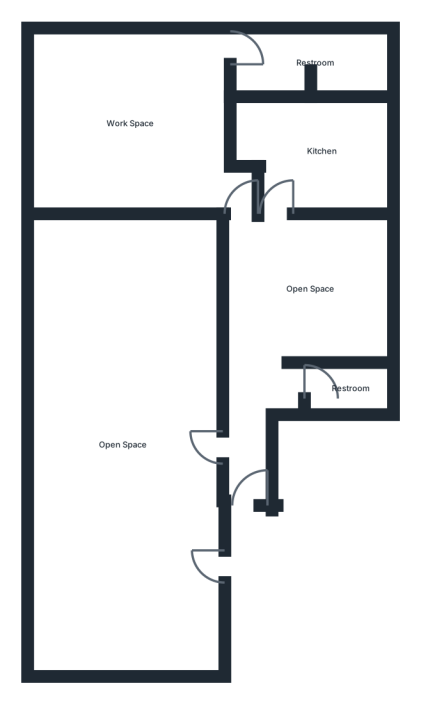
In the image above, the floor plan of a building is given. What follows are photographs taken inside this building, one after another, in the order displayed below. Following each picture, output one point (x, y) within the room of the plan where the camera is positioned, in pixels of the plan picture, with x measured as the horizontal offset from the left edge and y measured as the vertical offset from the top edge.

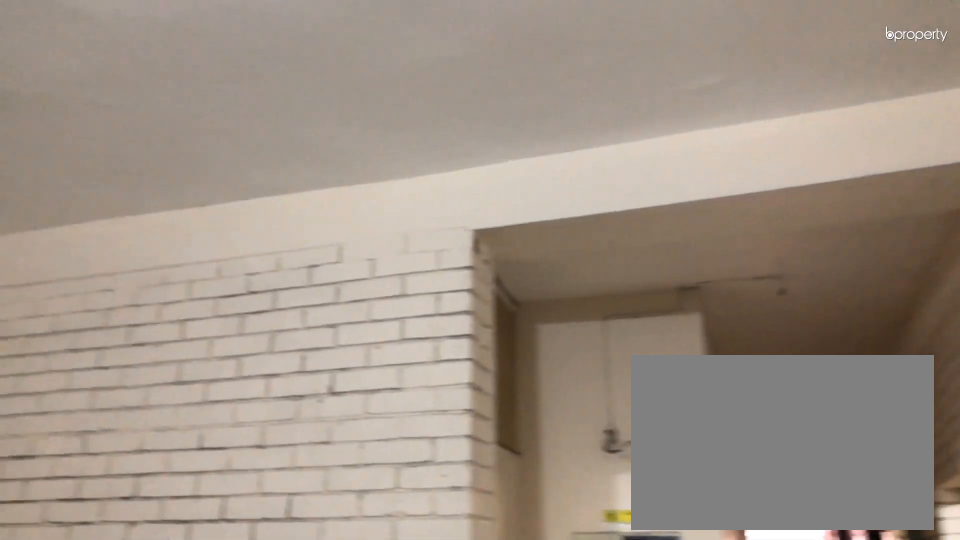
(310, 289)
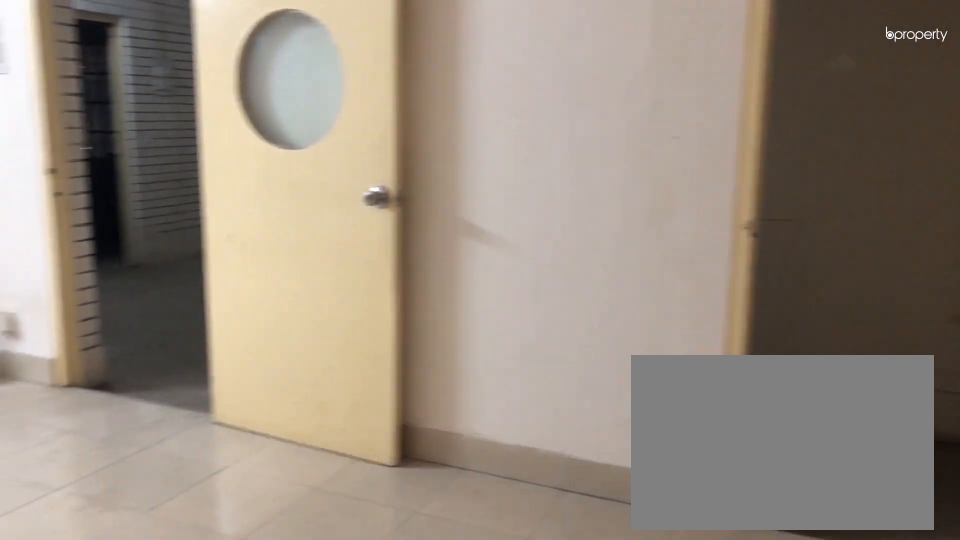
(122, 445)
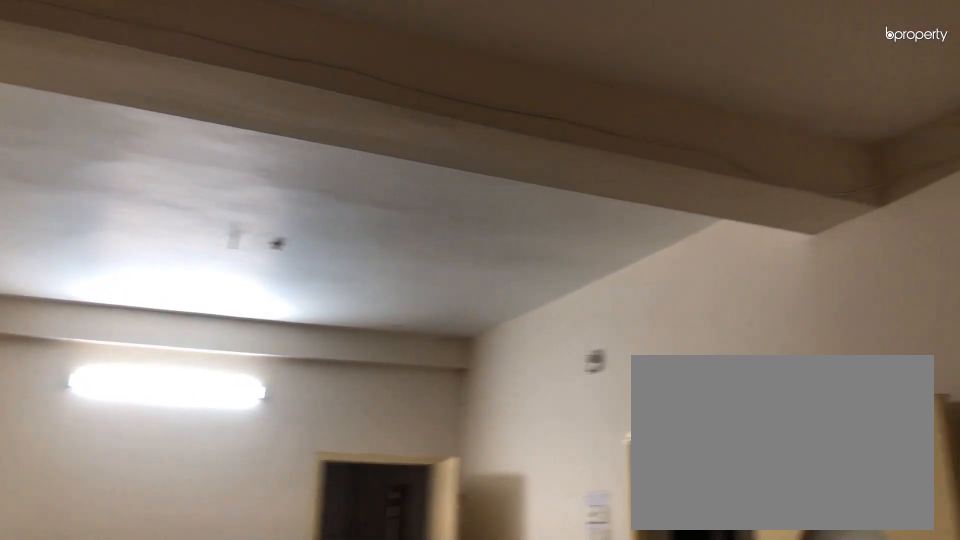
(122, 445)
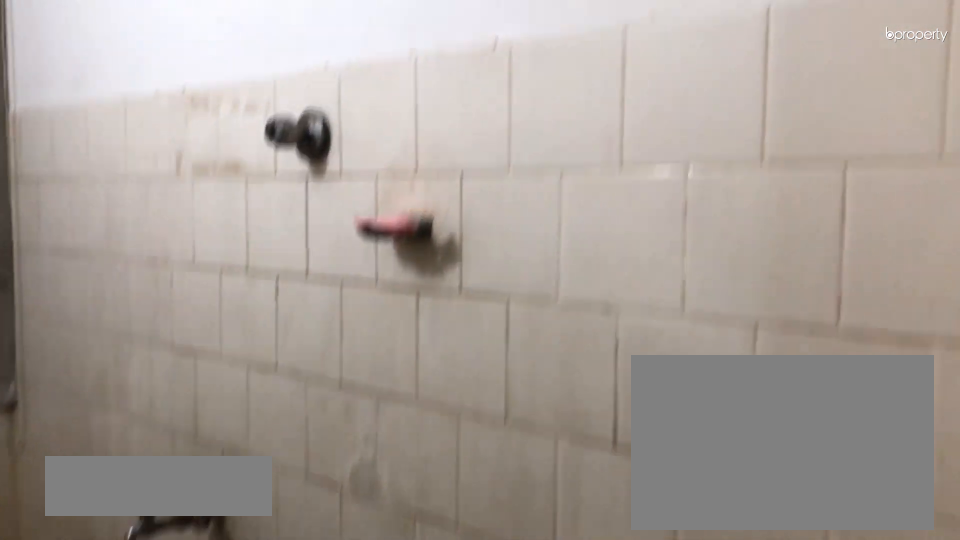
(351, 389)
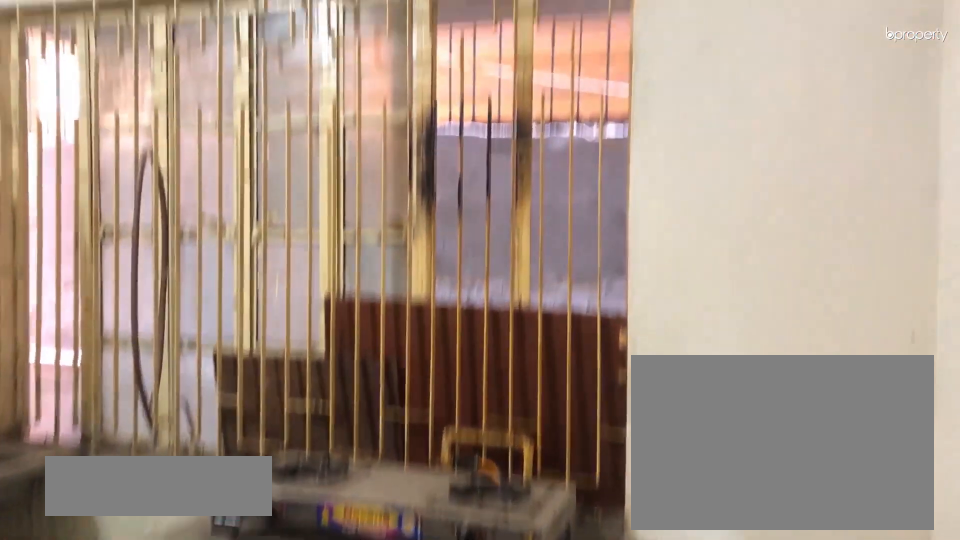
(323, 151)
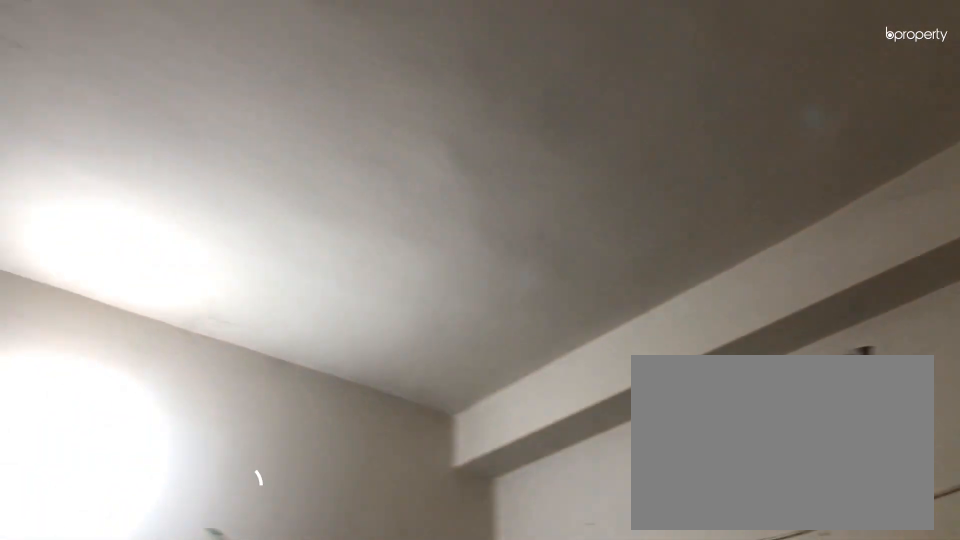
(323, 151)
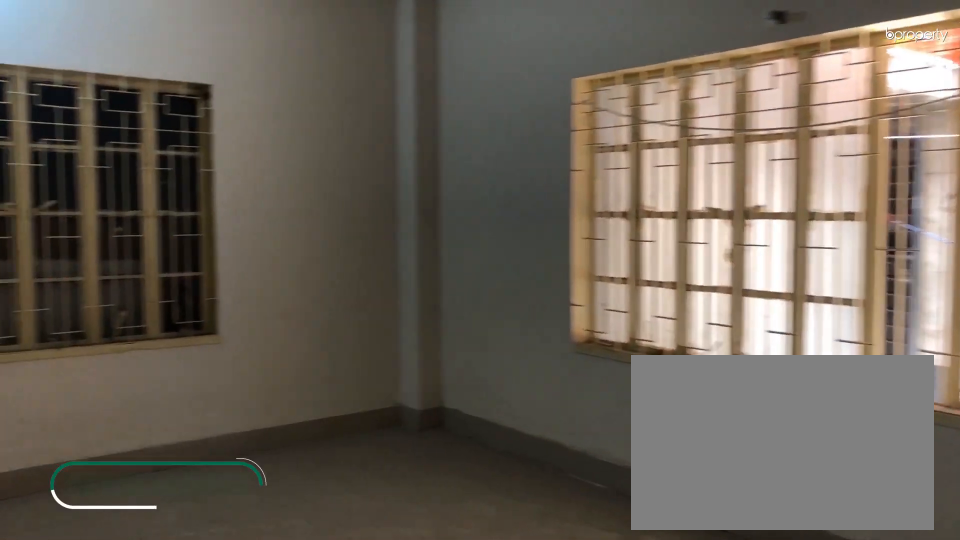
(129, 124)
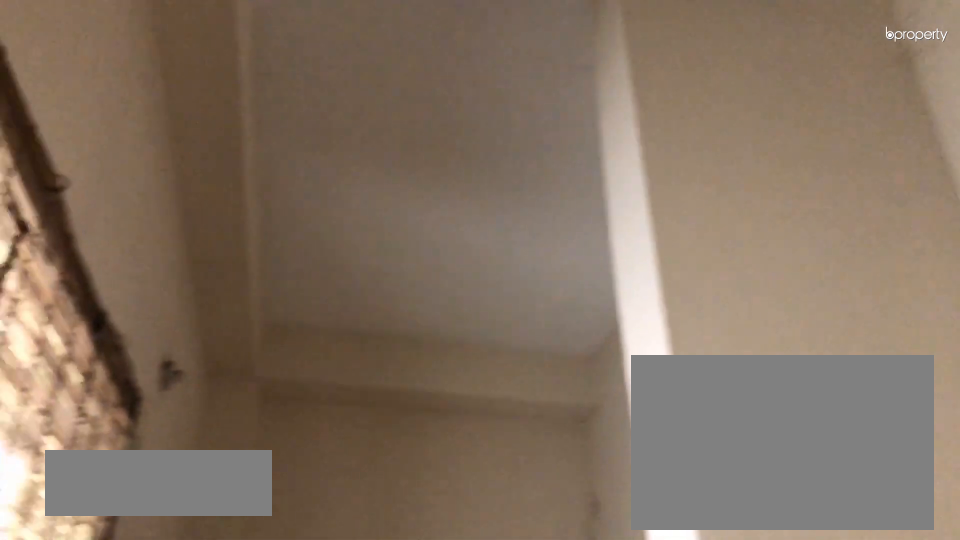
(313, 62)
